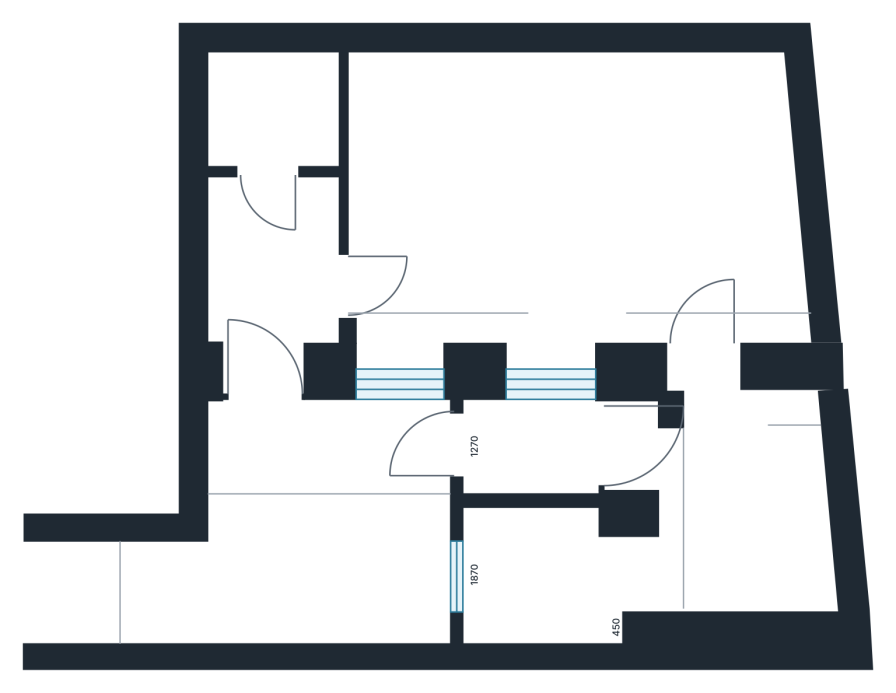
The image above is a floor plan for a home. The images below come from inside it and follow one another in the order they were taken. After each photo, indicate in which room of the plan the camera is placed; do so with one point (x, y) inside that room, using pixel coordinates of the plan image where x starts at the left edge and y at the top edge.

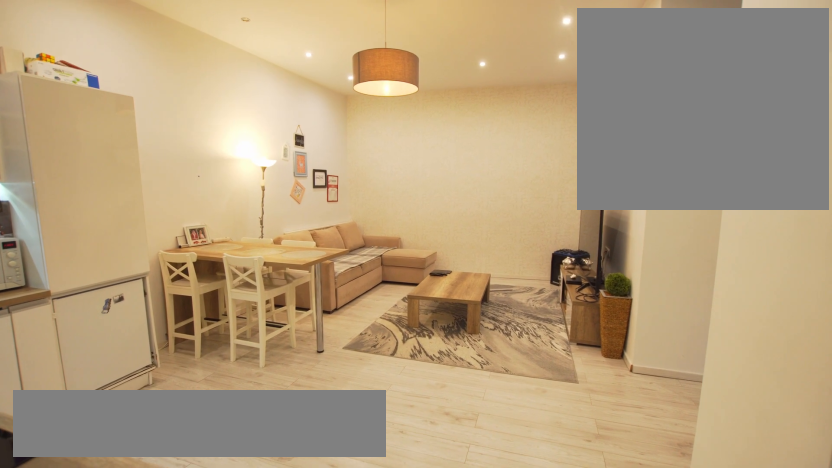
(578, 200)
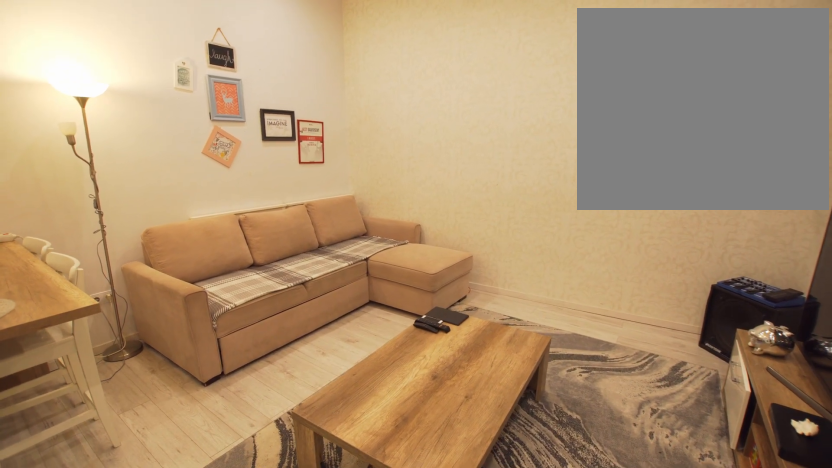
(577, 199)
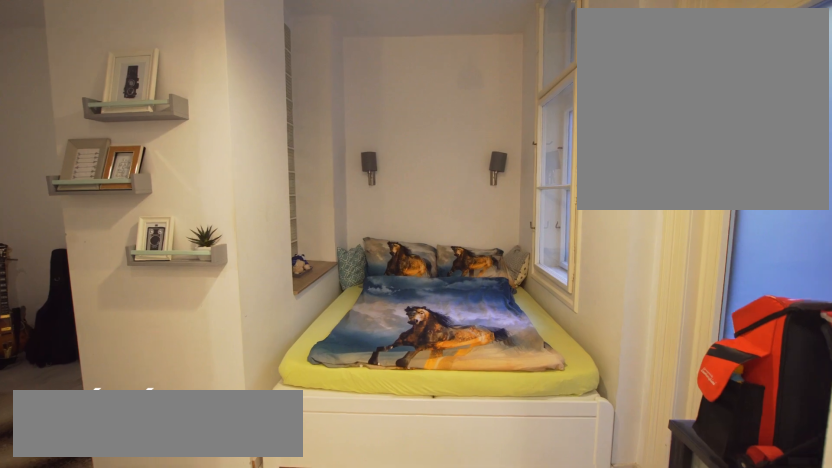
(561, 445)
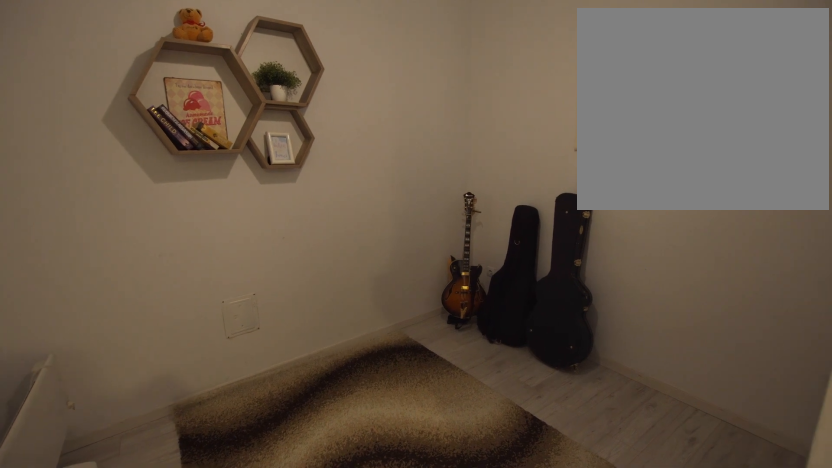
(723, 495)
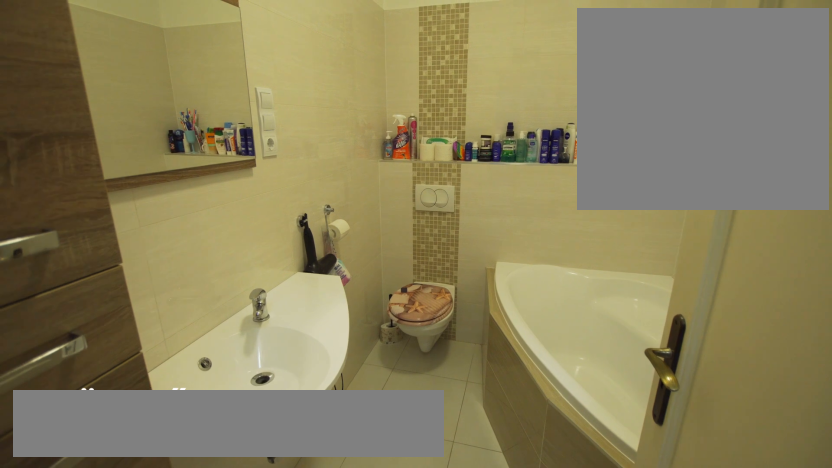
(263, 264)
